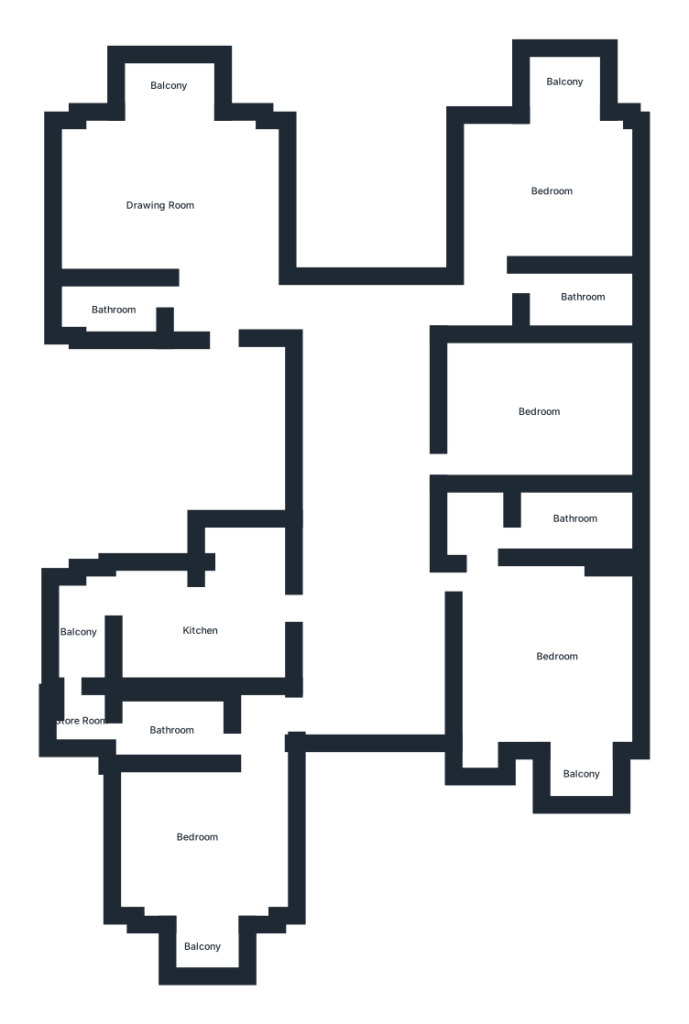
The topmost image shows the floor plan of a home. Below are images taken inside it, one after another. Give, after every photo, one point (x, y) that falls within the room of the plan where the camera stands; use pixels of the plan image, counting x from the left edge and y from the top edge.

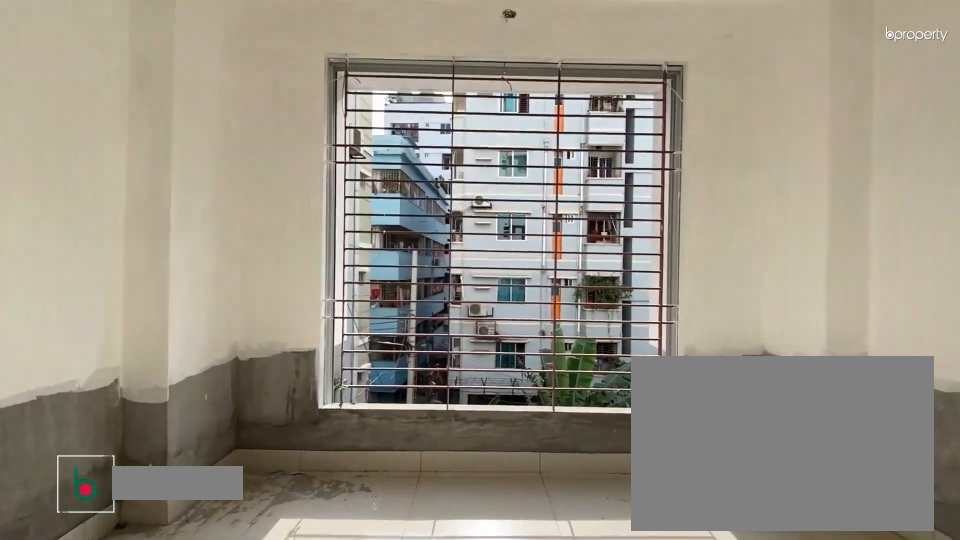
(201, 842)
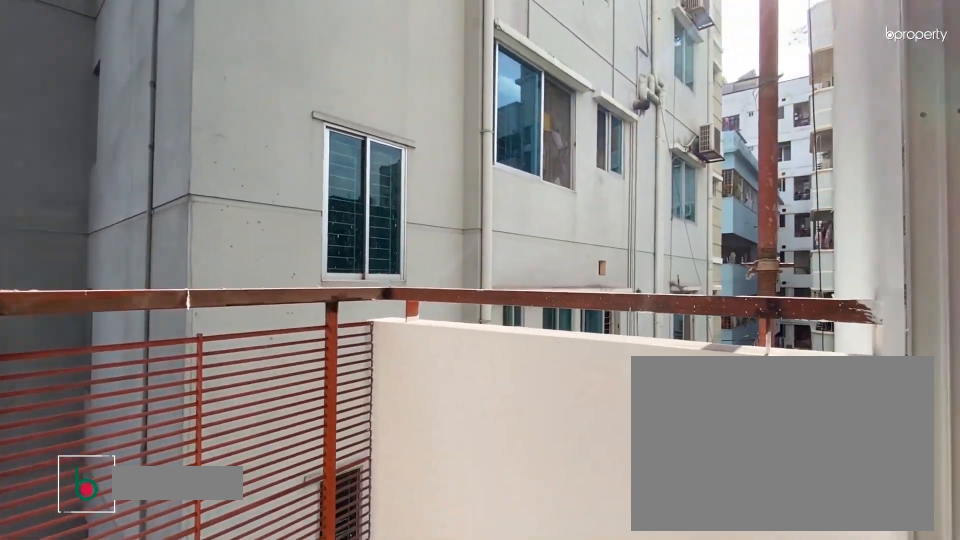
(207, 949)
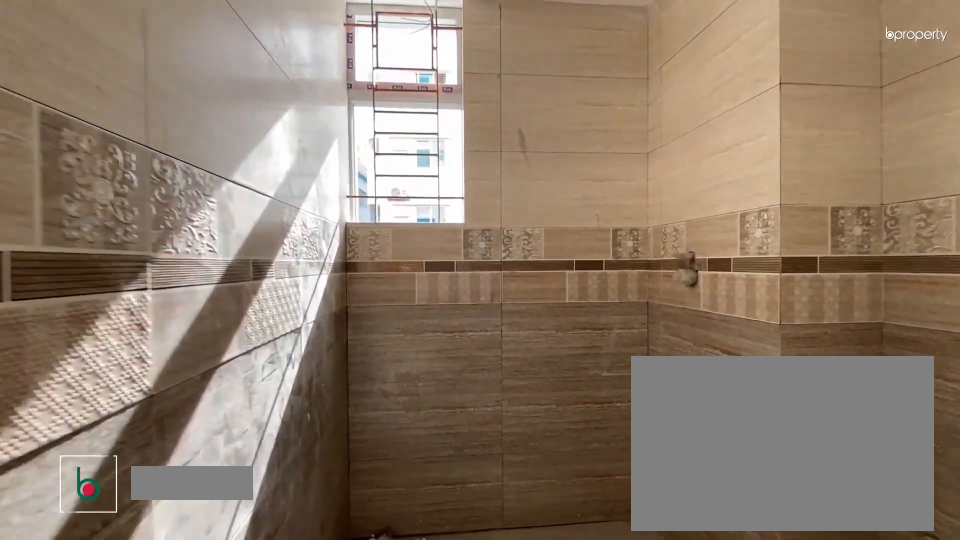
(177, 730)
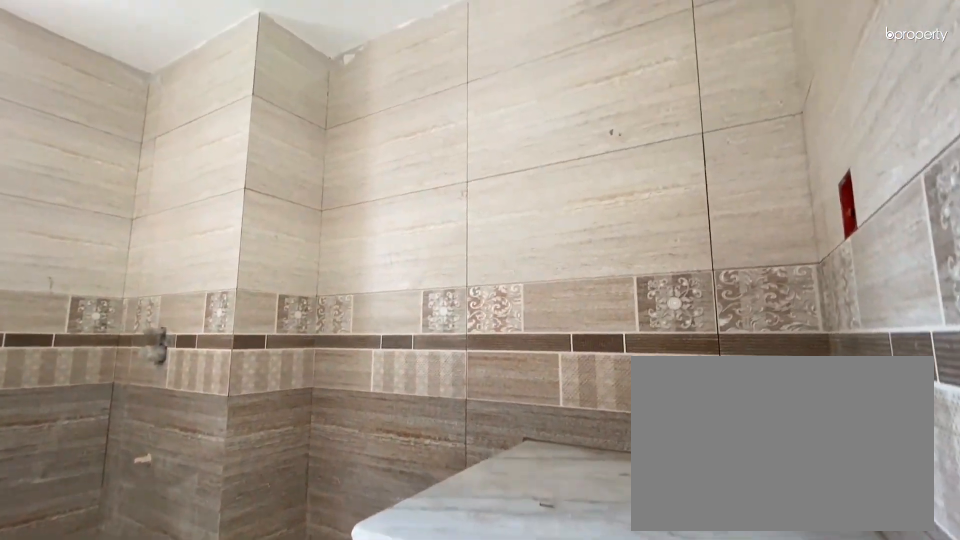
(177, 730)
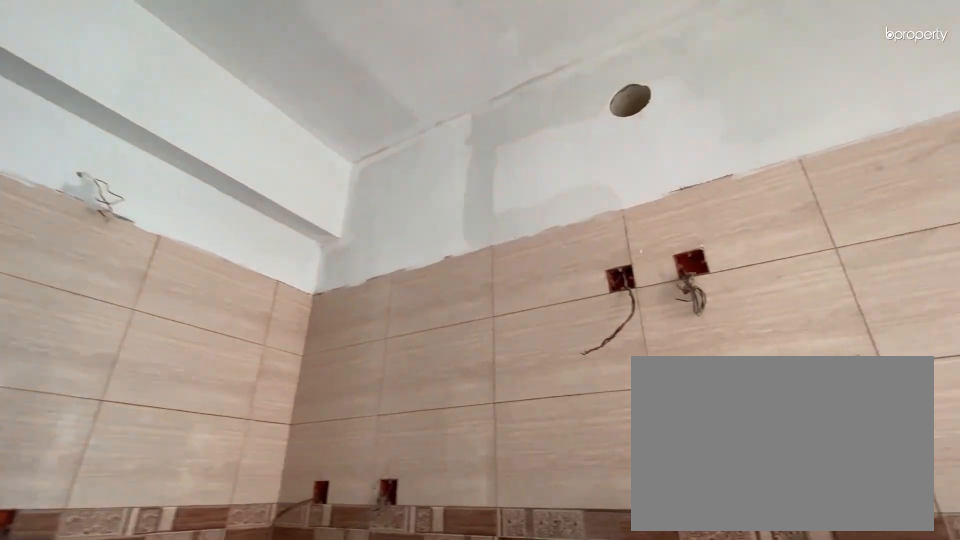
(196, 634)
